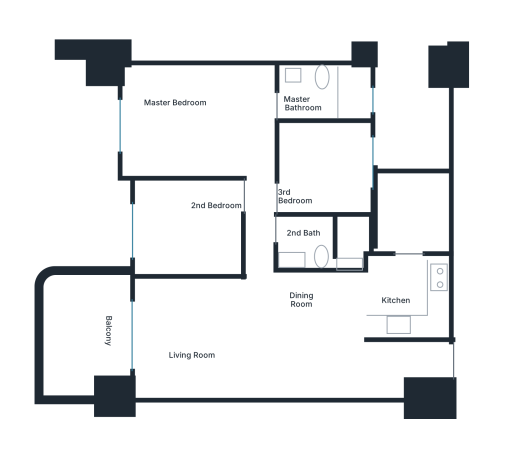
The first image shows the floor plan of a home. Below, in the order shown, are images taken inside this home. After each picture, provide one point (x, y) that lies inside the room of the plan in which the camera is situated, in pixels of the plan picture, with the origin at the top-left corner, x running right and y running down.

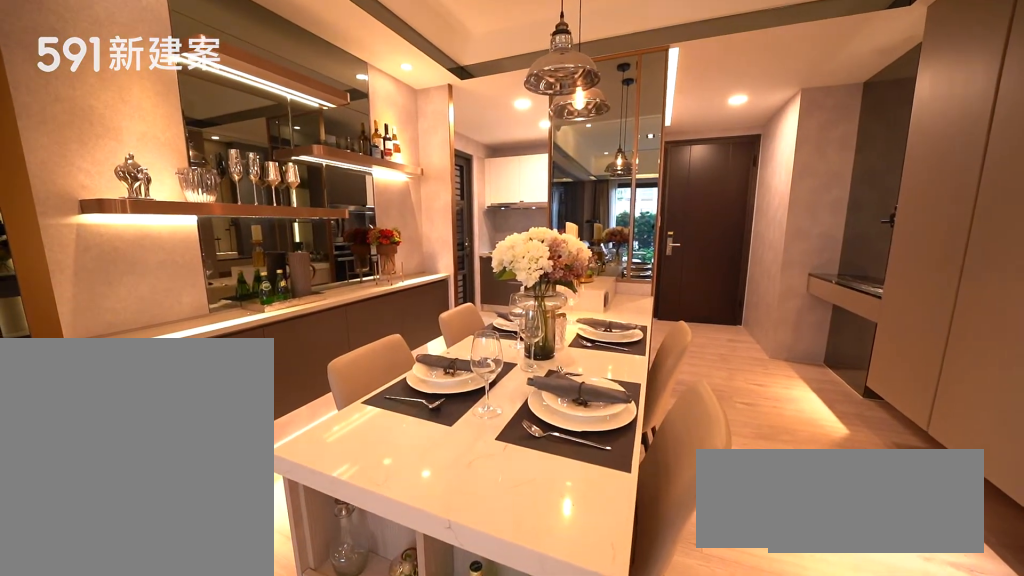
(323, 308)
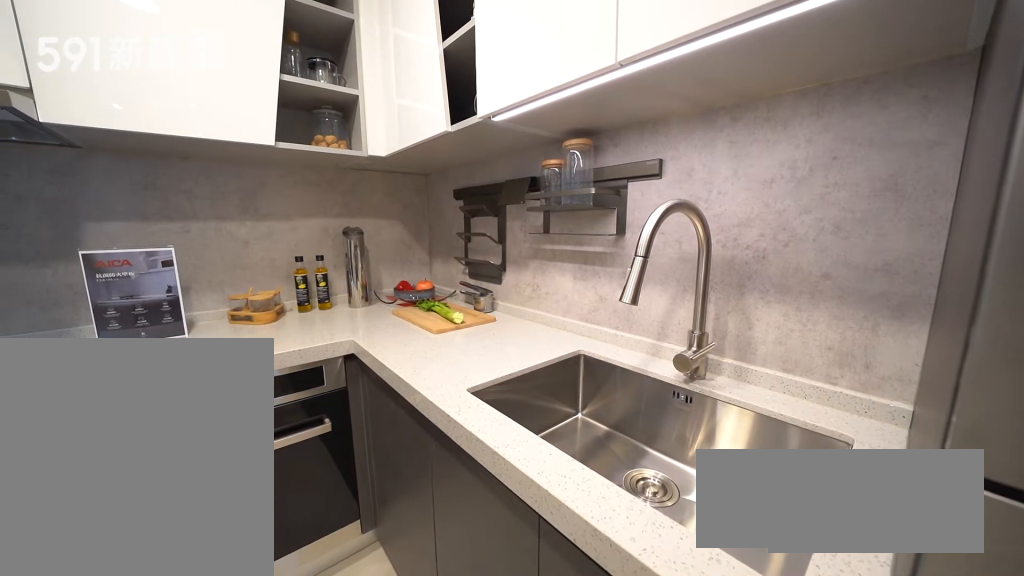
(410, 297)
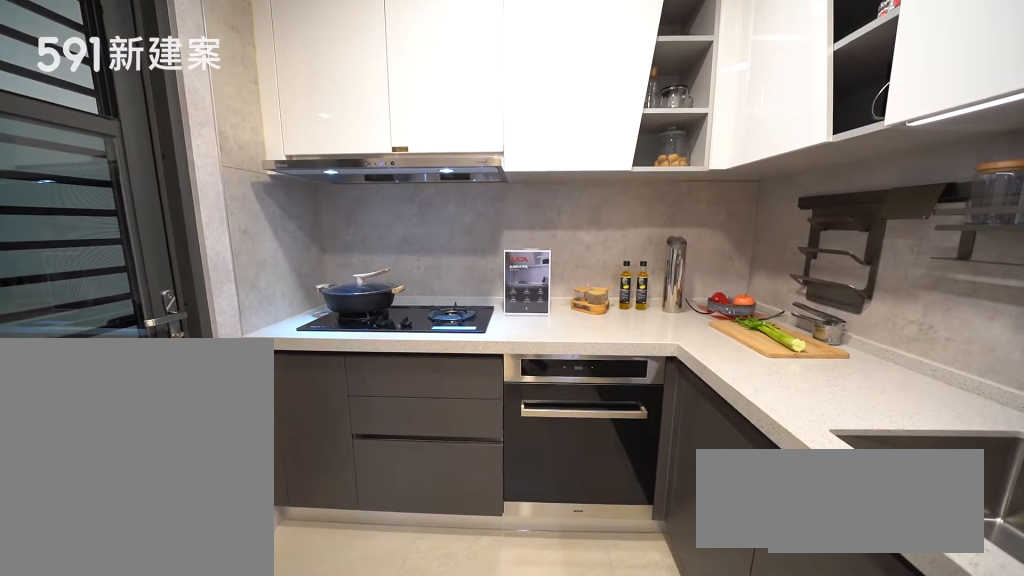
(410, 297)
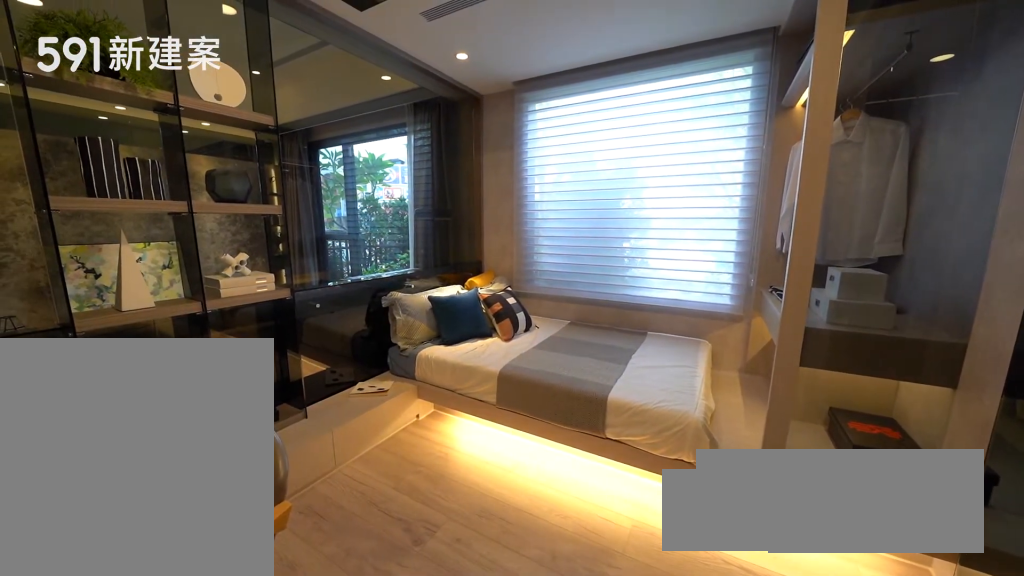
(185, 228)
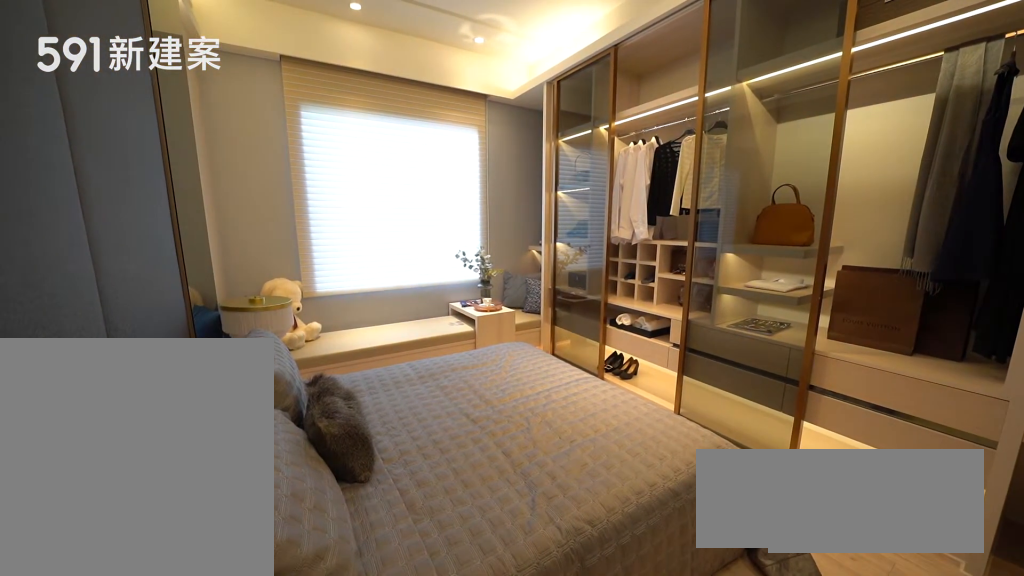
(197, 117)
